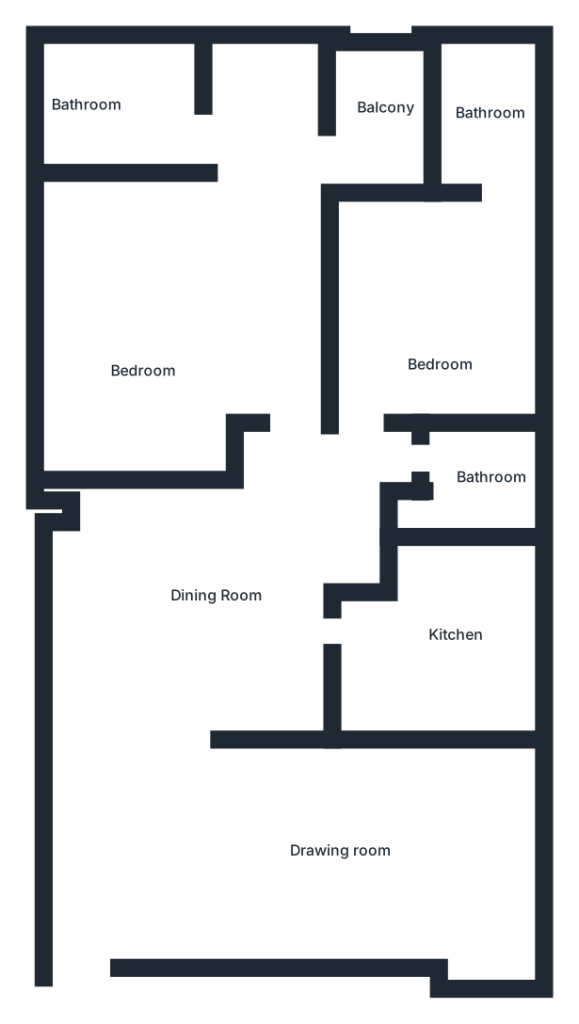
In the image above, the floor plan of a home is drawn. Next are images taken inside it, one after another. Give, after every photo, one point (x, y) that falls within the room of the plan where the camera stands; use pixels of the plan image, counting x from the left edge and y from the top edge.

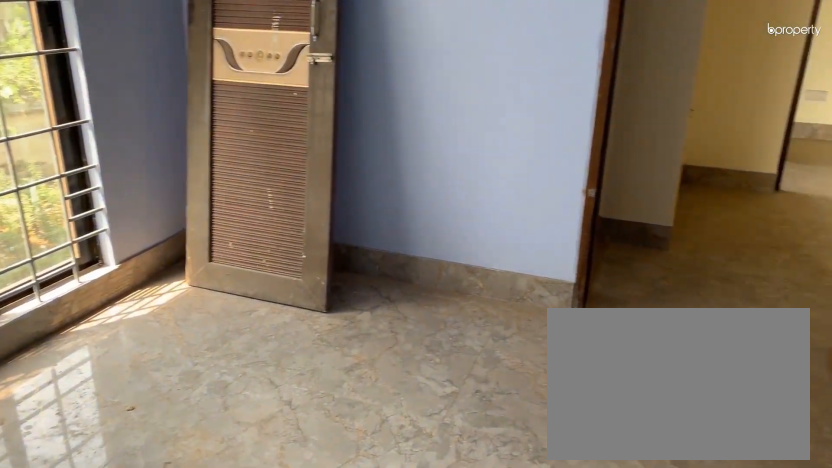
(441, 323)
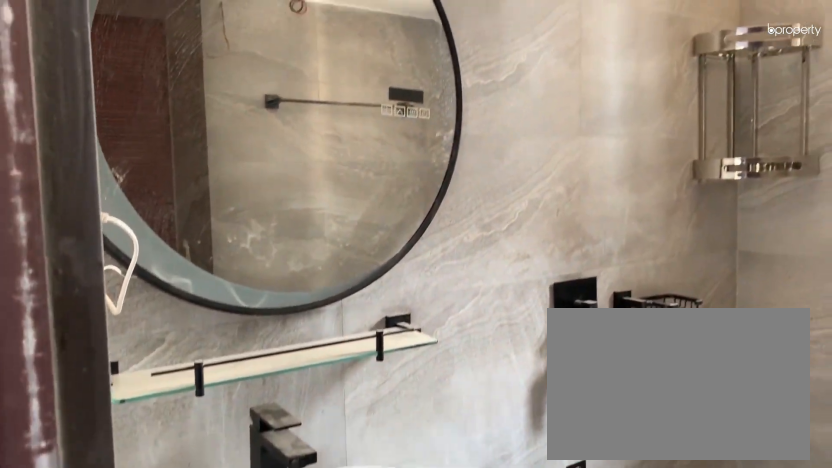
(488, 121)
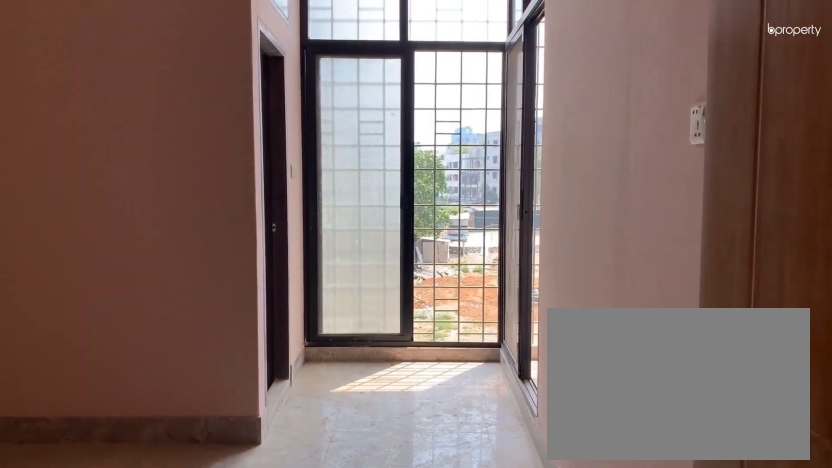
(141, 318)
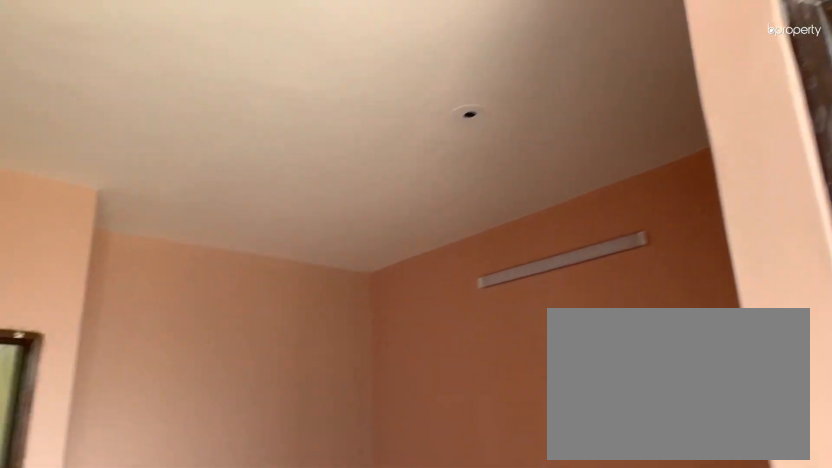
(141, 317)
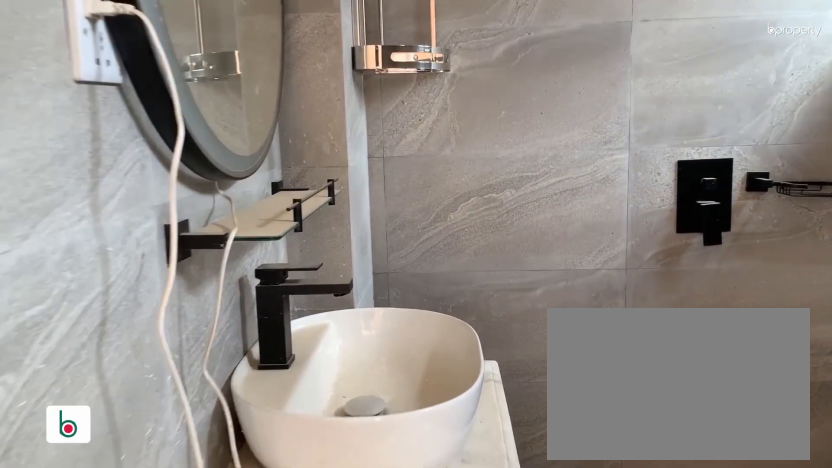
(97, 121)
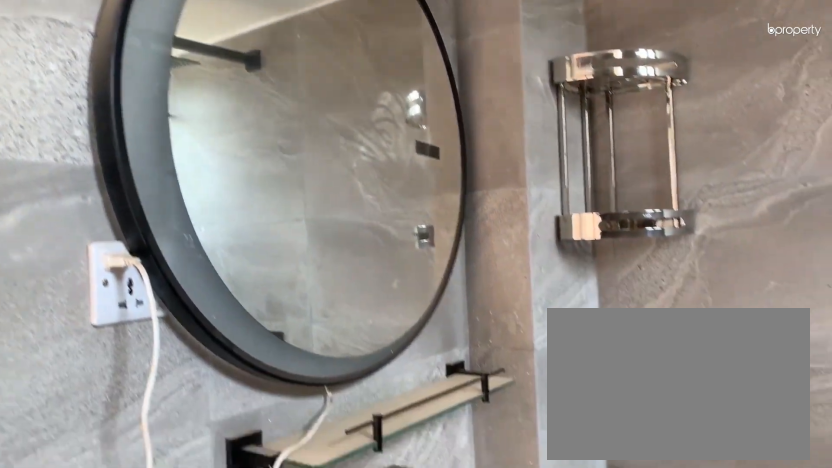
(97, 121)
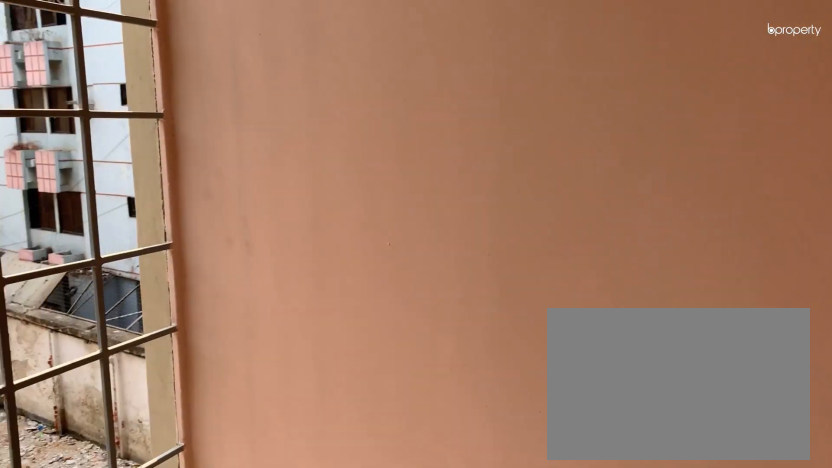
(378, 77)
